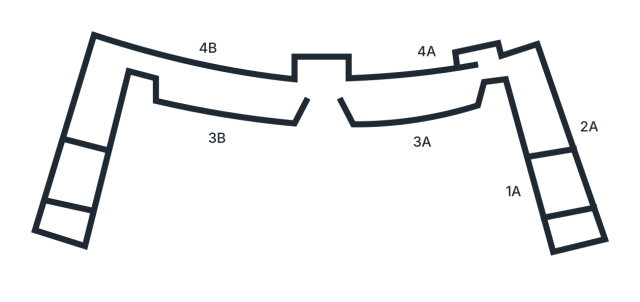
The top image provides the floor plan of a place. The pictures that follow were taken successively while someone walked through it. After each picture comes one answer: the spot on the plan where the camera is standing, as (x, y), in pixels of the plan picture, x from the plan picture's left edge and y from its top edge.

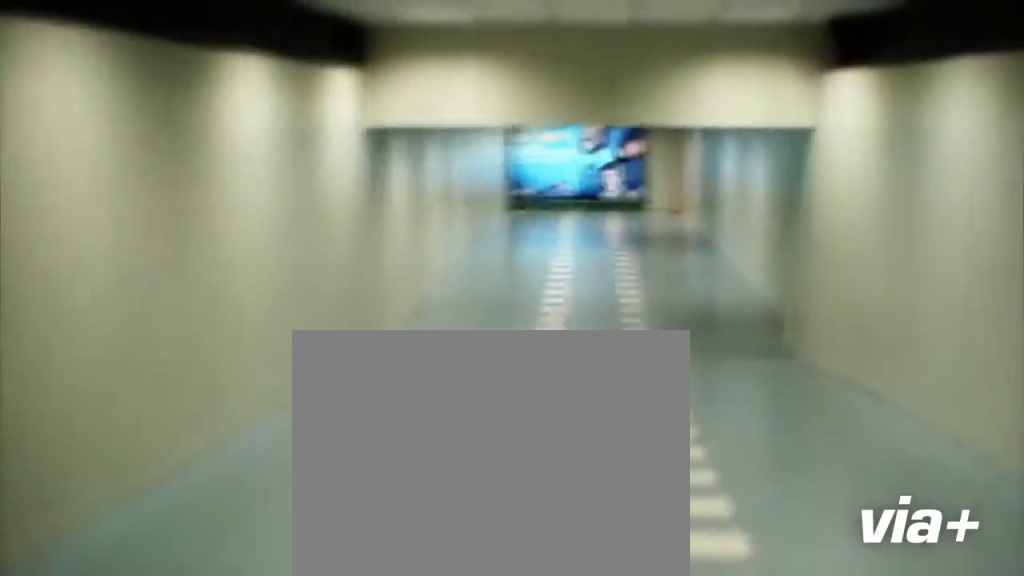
(86, 140)
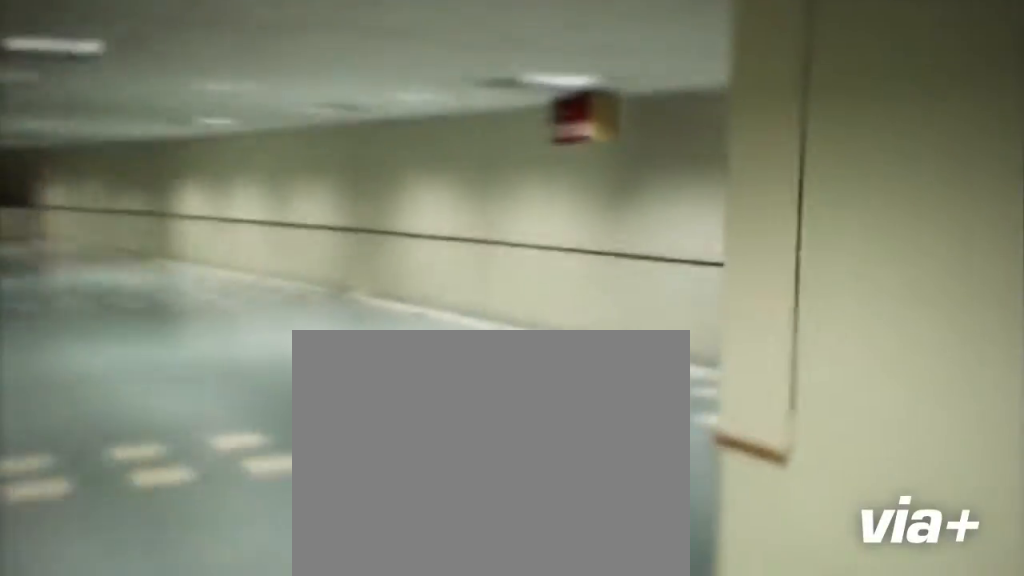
(119, 68)
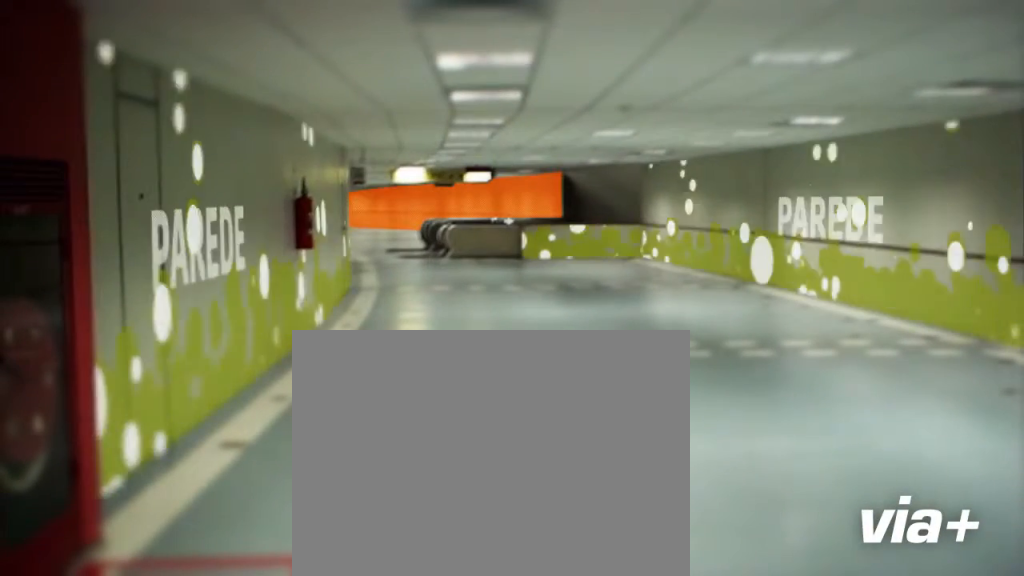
(204, 96)
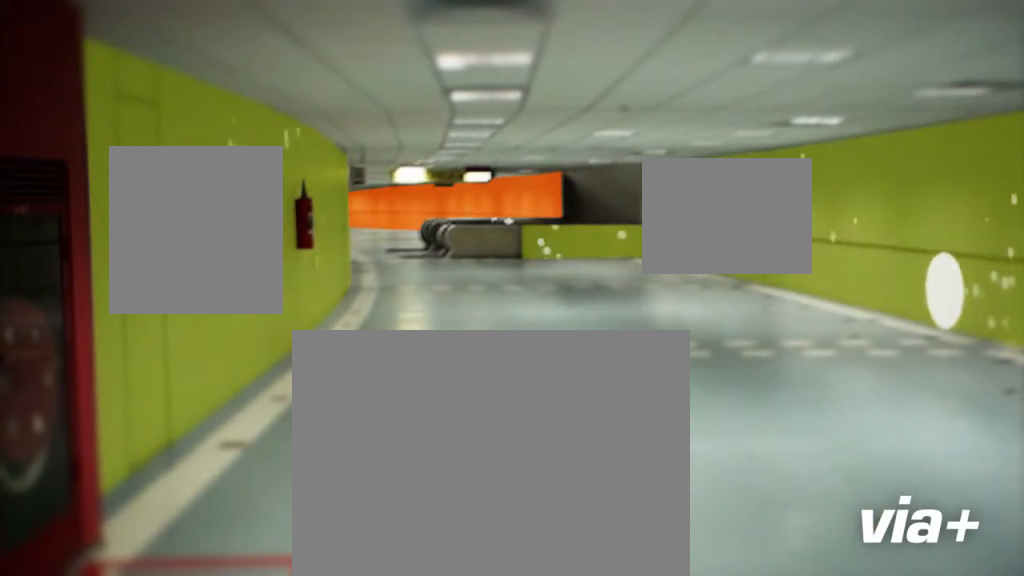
(203, 96)
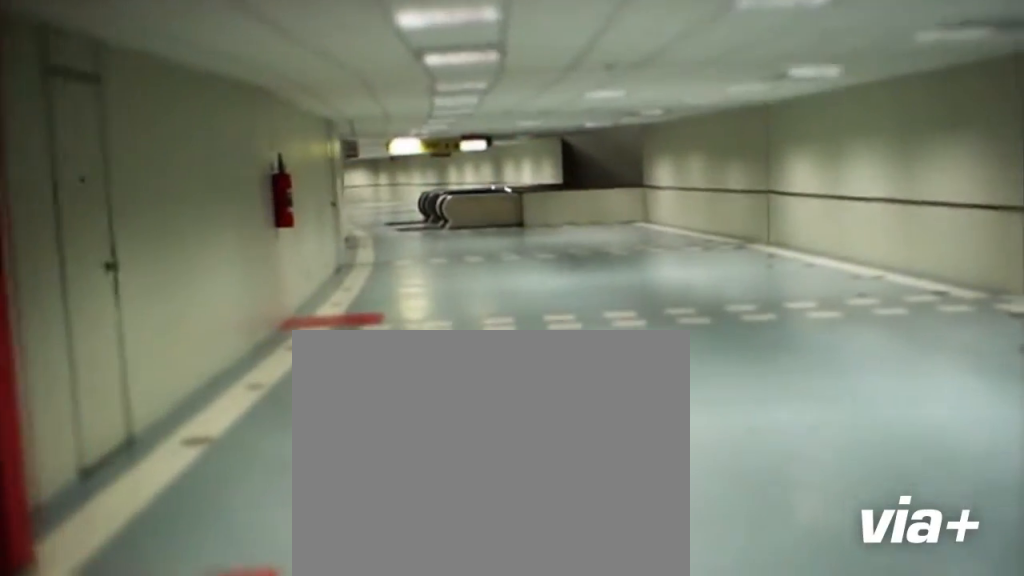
(202, 95)
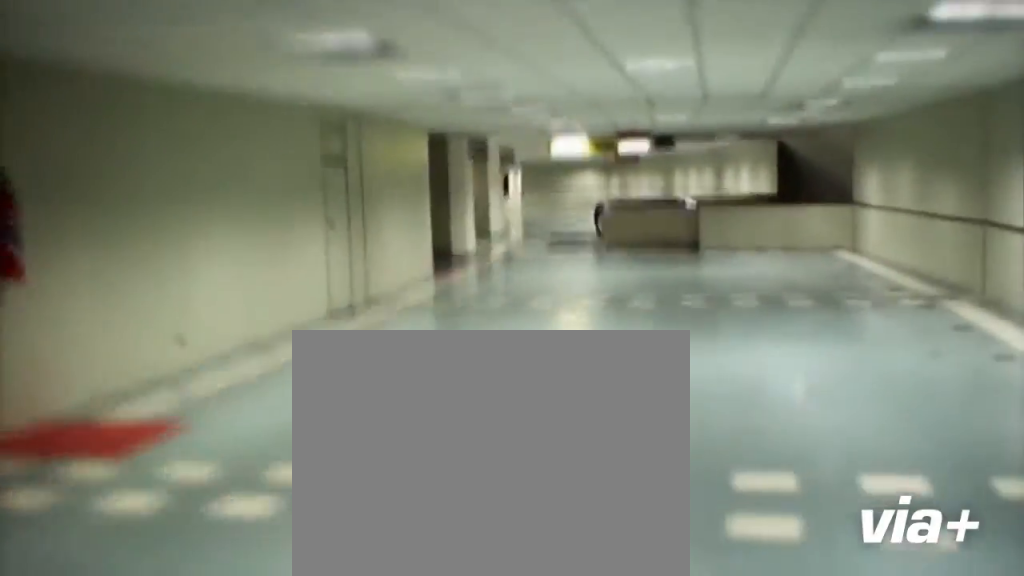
(204, 74)
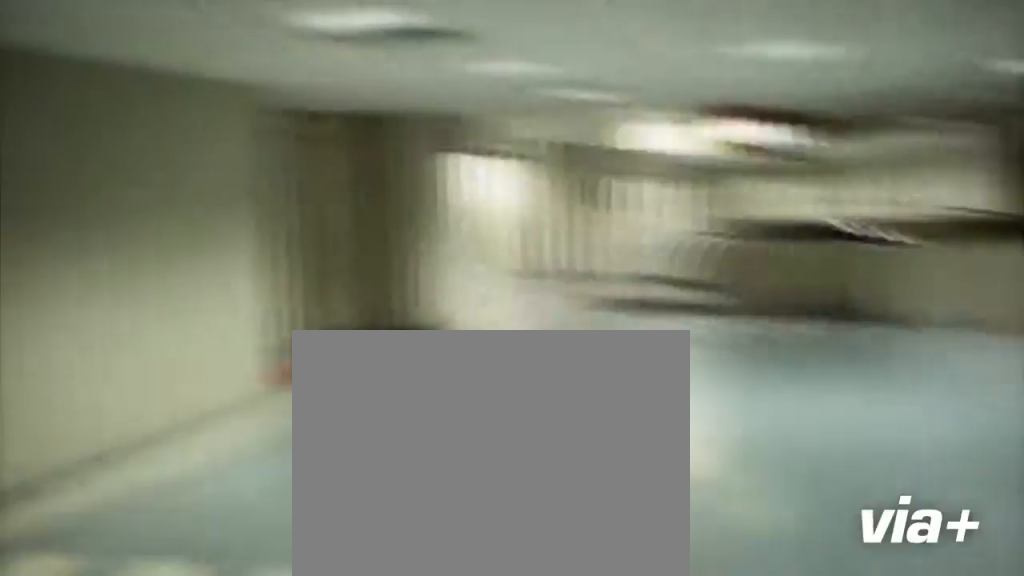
(226, 78)
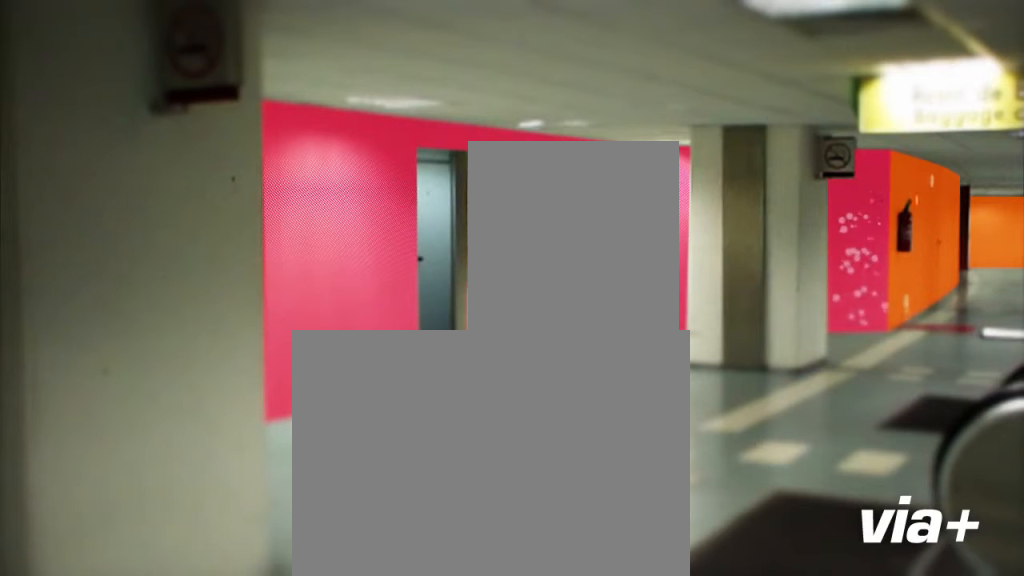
(314, 51)
